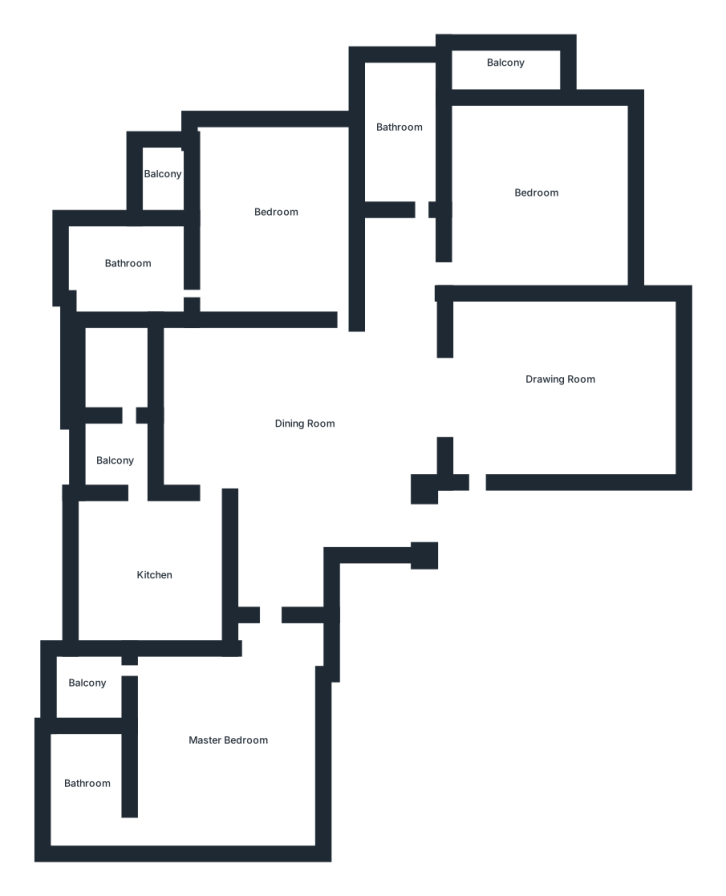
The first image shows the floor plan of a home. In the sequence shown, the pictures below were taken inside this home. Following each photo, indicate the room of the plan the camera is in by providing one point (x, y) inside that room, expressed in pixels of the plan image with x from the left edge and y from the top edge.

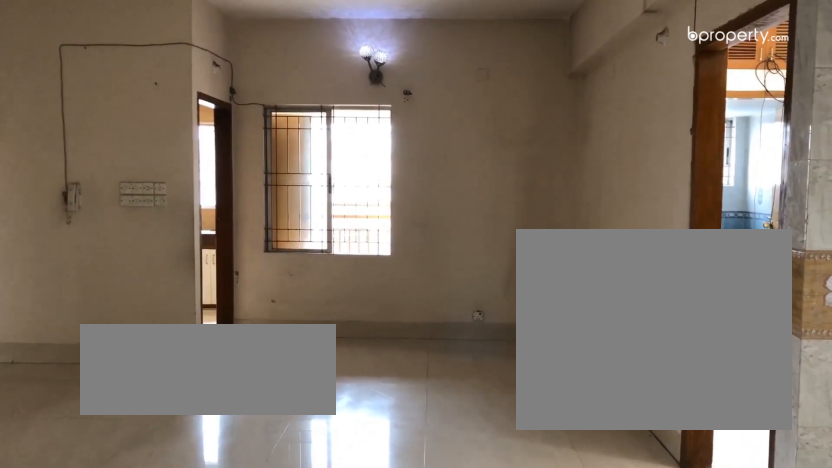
(312, 424)
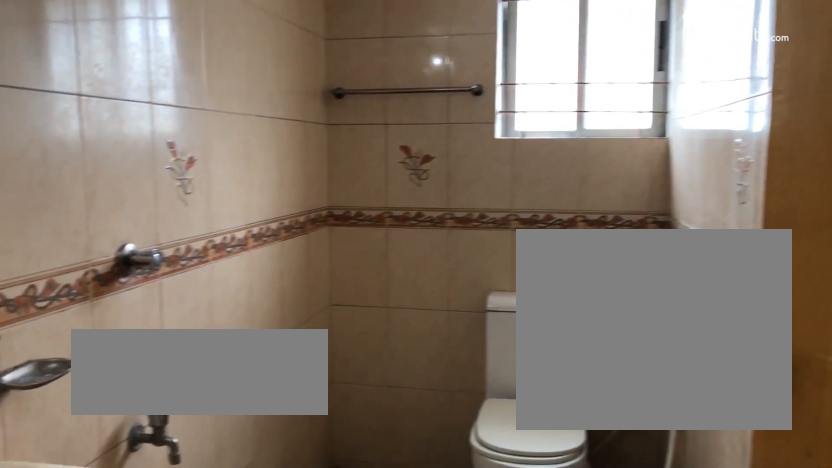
(406, 137)
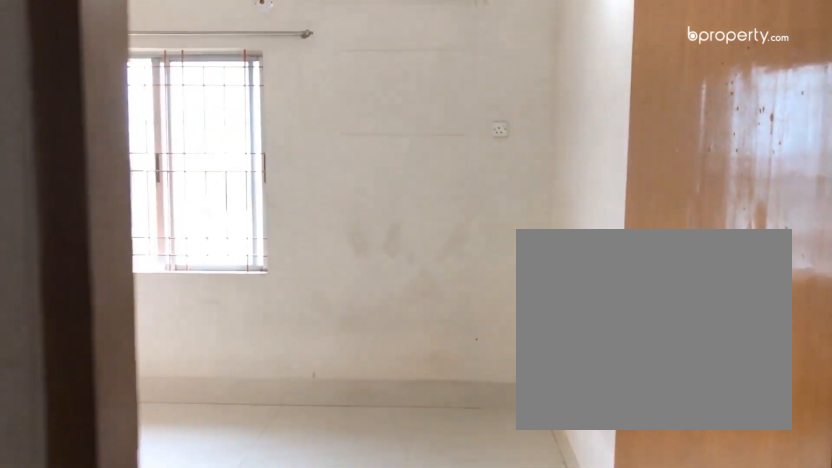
(279, 226)
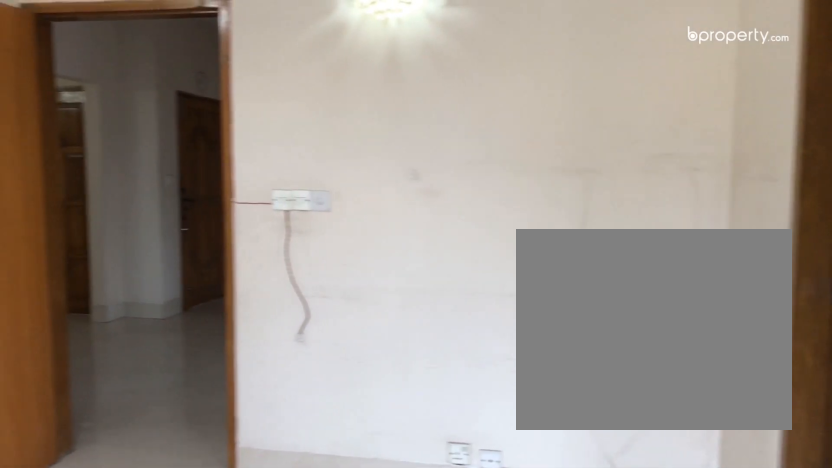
(279, 226)
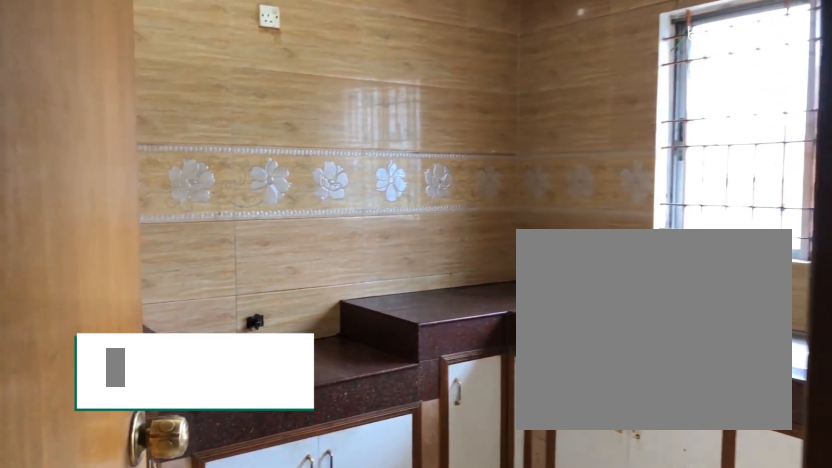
(149, 579)
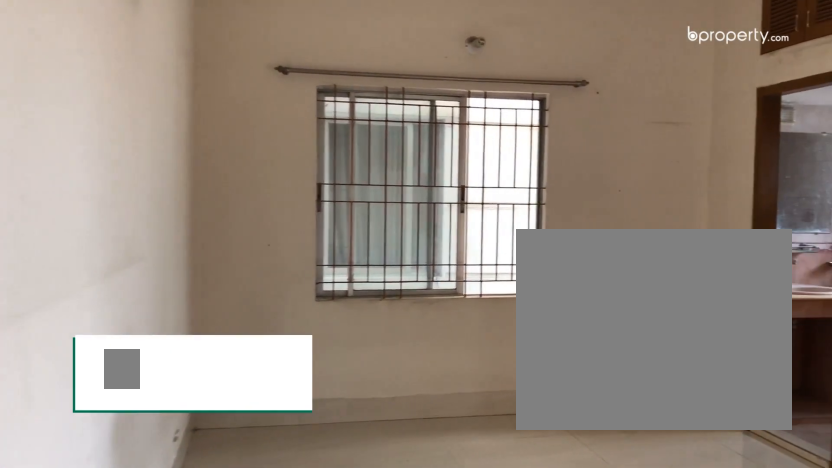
(227, 739)
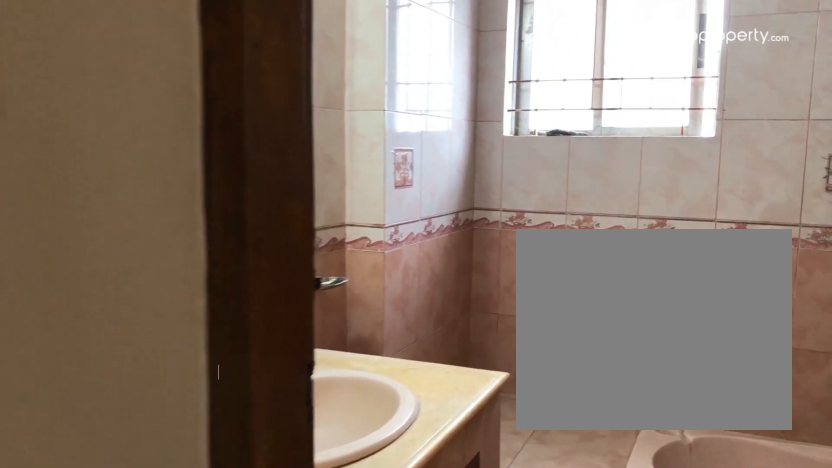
(90, 796)
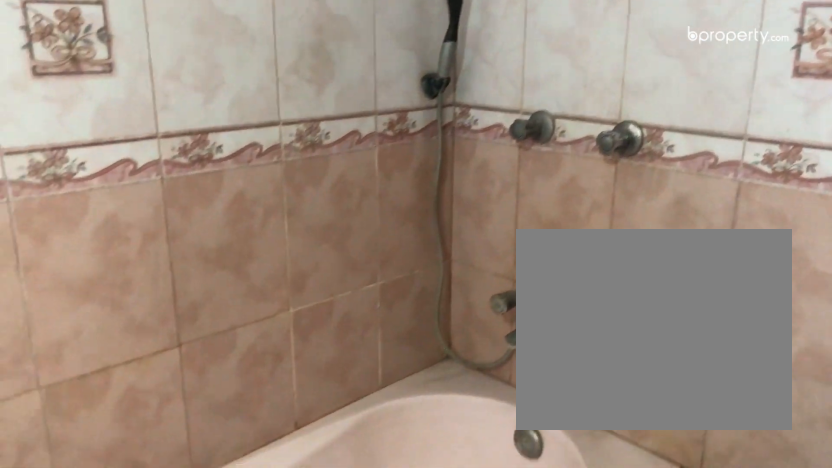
(90, 796)
